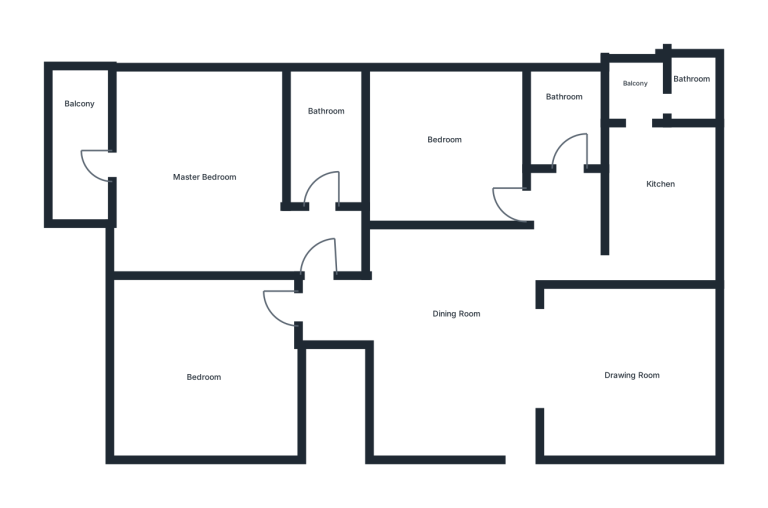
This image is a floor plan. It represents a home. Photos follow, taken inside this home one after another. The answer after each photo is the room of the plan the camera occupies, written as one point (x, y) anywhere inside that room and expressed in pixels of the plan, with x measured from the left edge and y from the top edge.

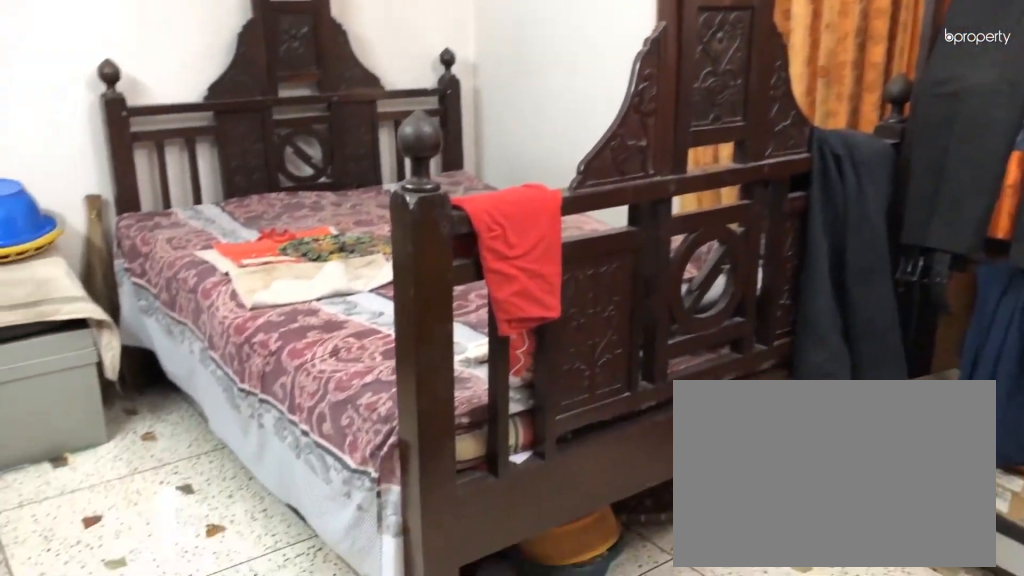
(434, 153)
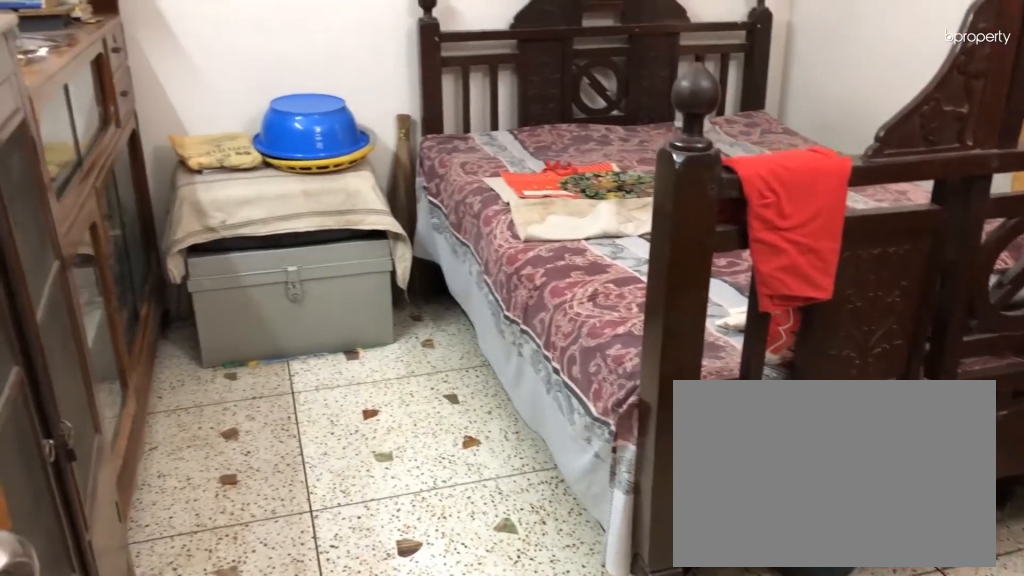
(434, 153)
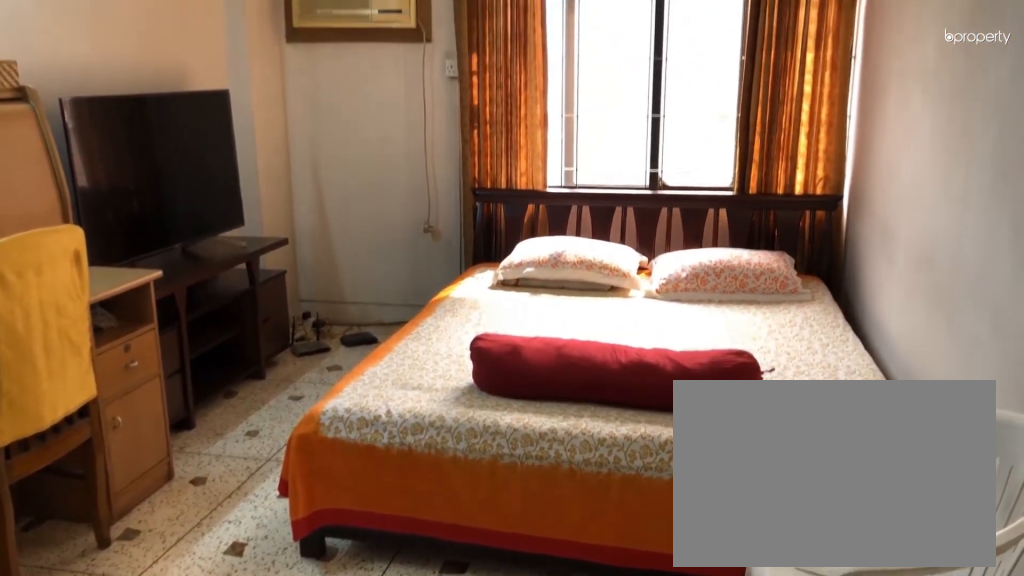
(197, 371)
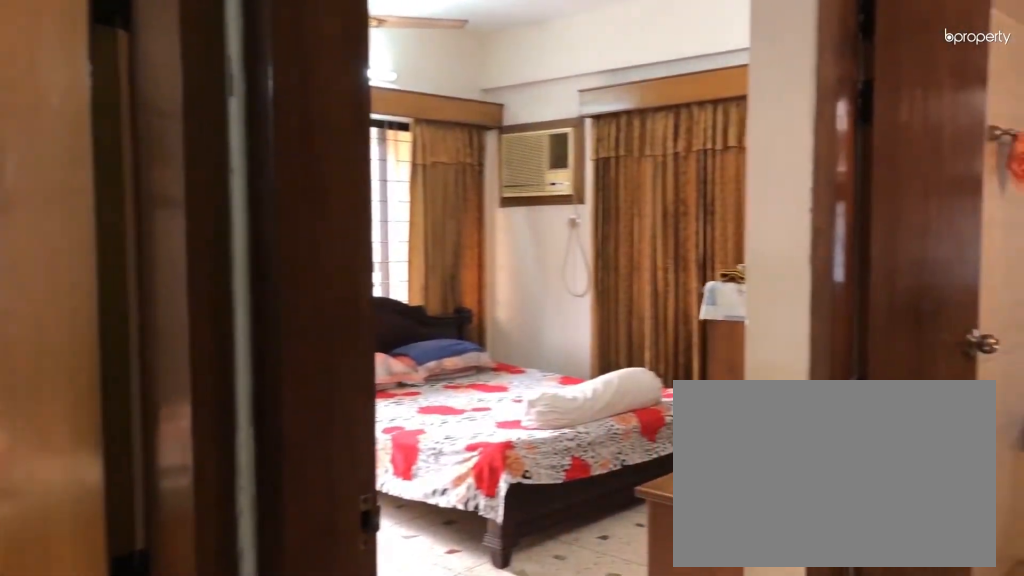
(314, 272)
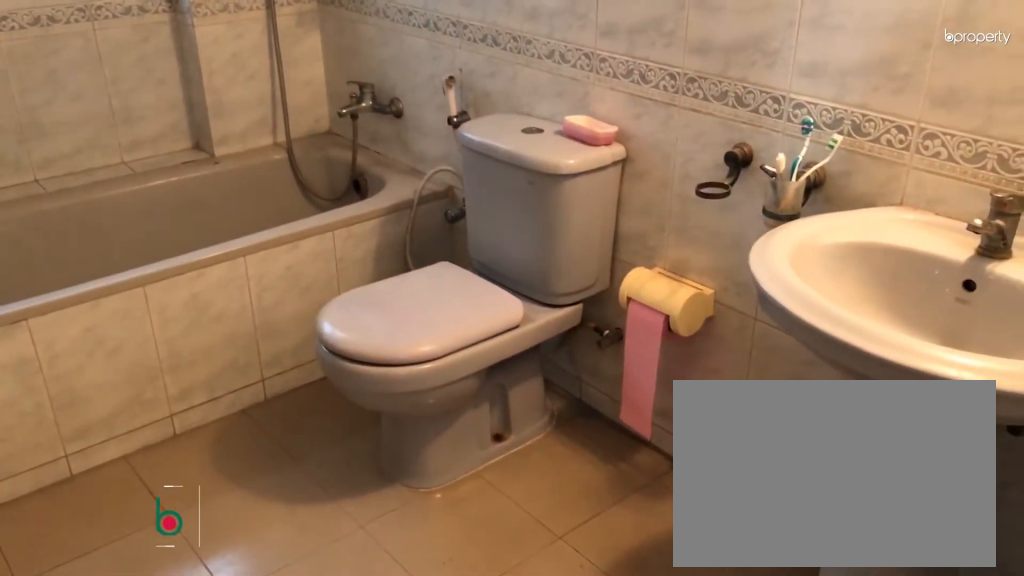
(322, 146)
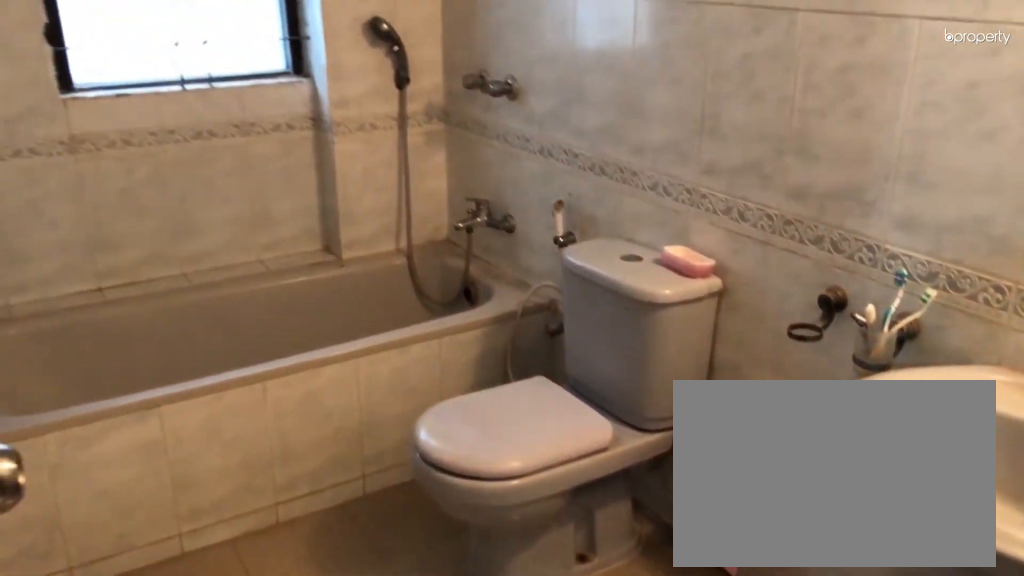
(322, 146)
